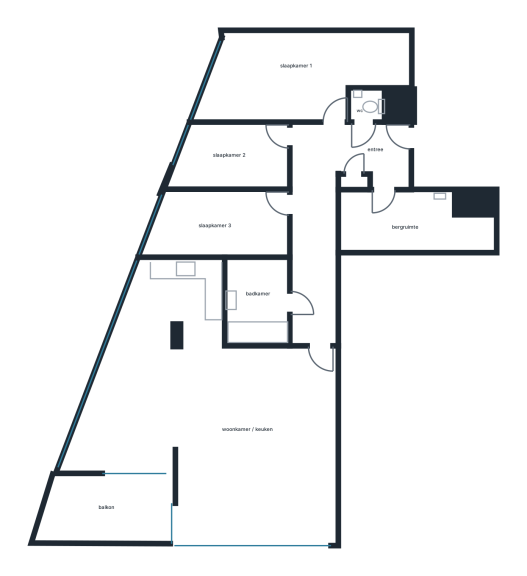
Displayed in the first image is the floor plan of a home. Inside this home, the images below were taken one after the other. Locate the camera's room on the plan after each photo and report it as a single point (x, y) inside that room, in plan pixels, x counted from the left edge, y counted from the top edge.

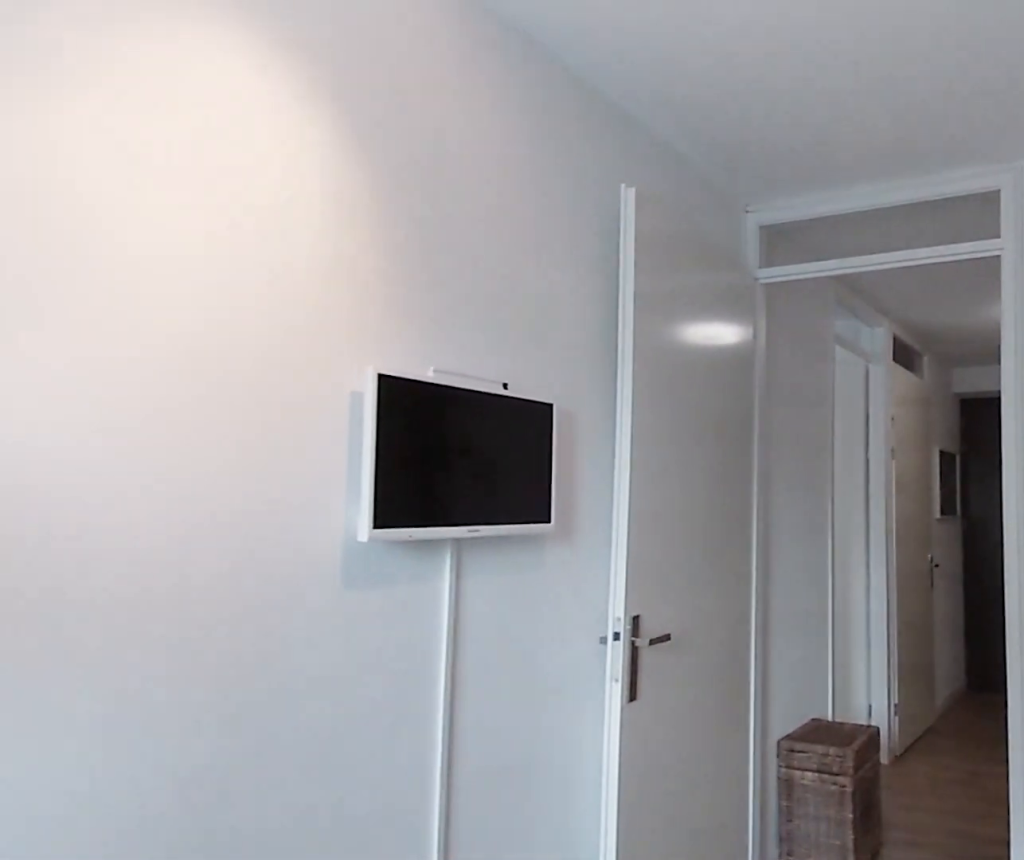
(233, 157)
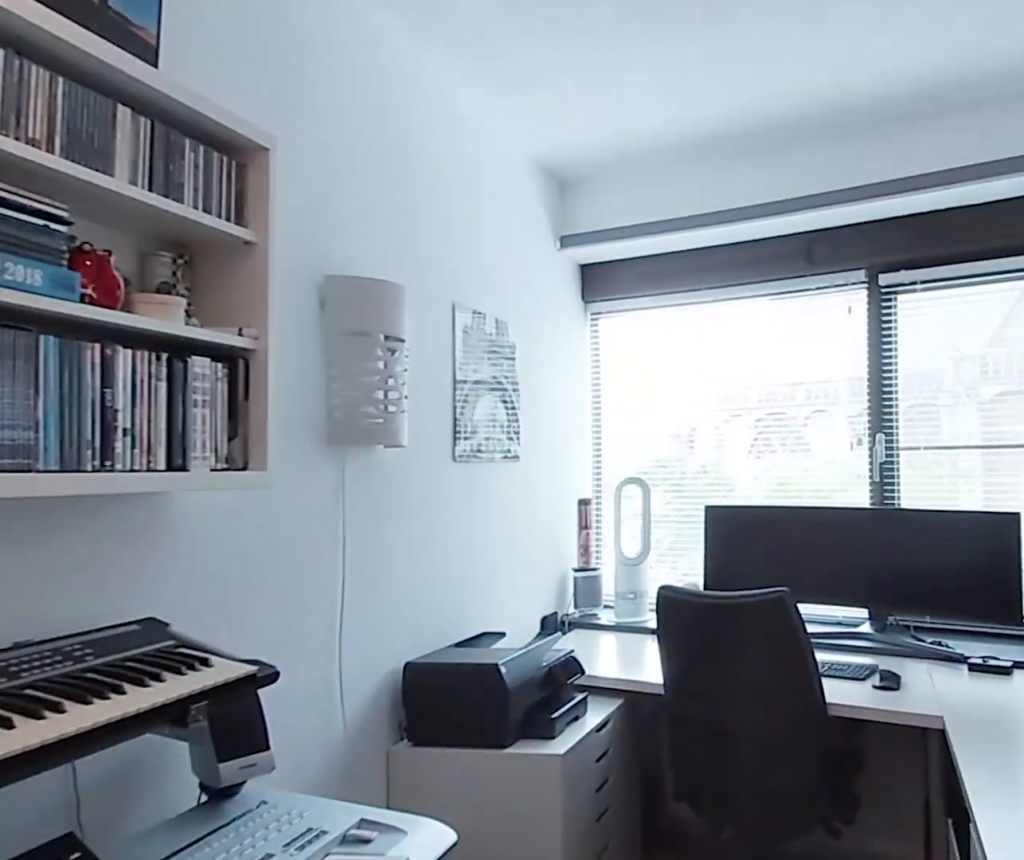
(221, 223)
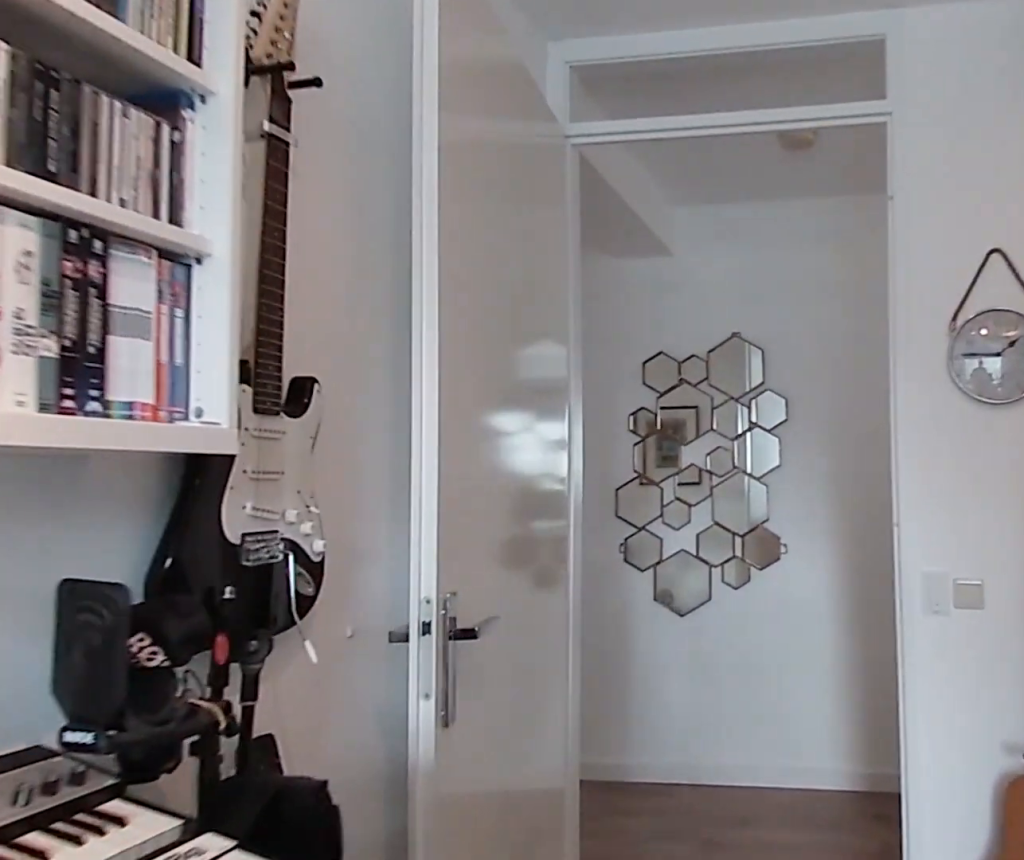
(221, 223)
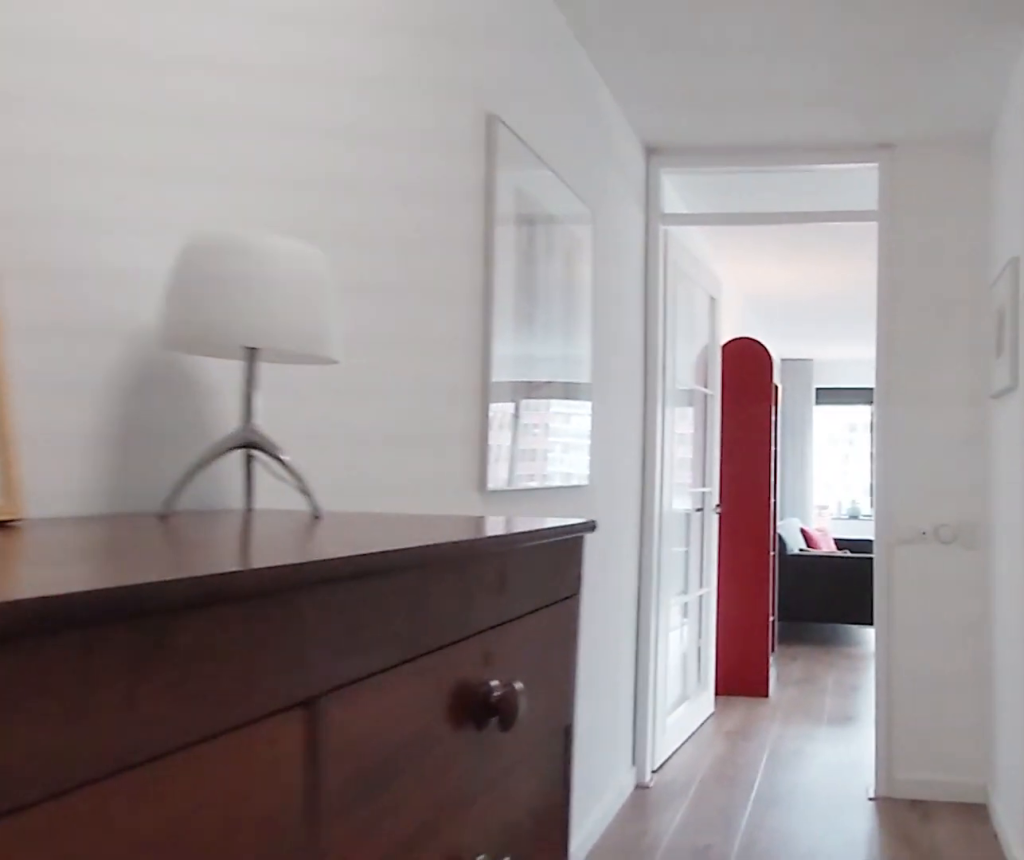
(331, 207)
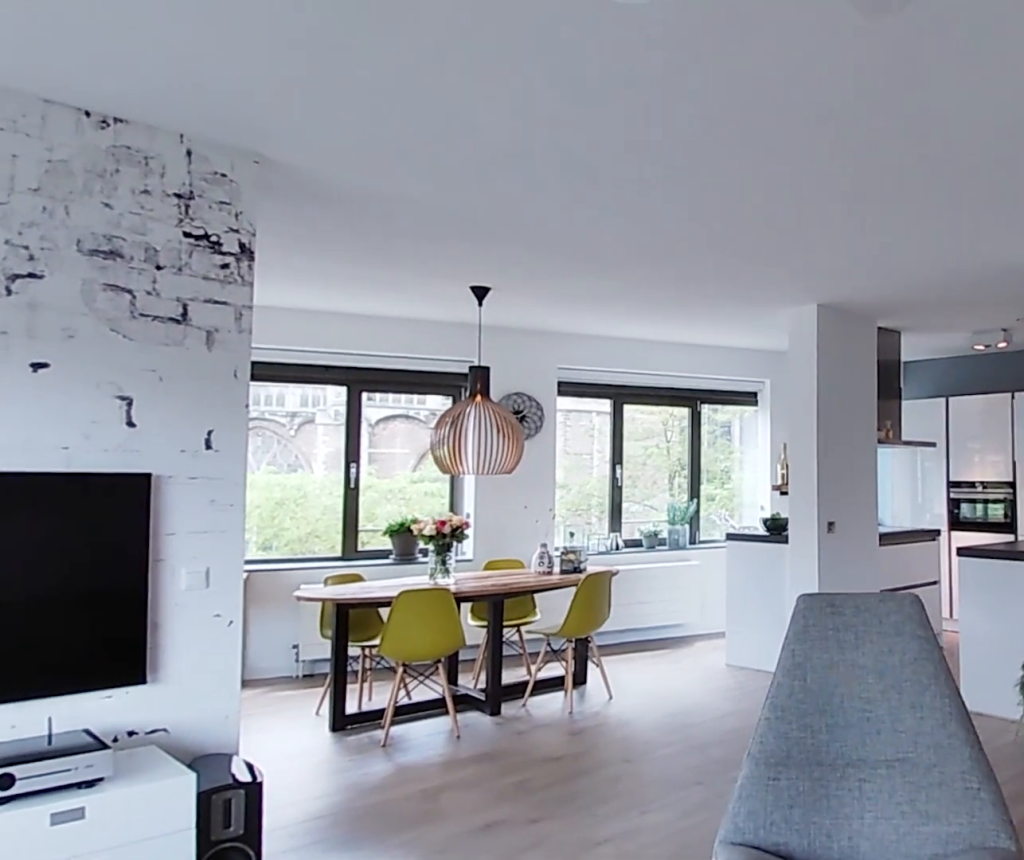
(264, 453)
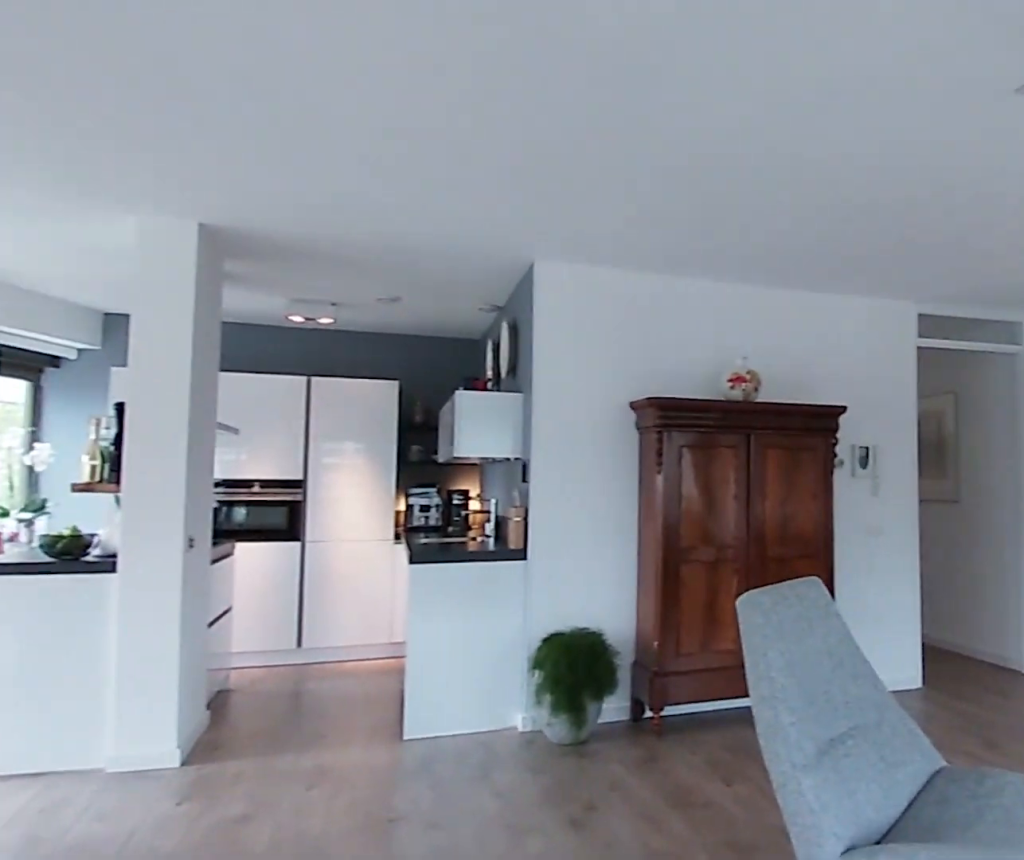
(264, 453)
